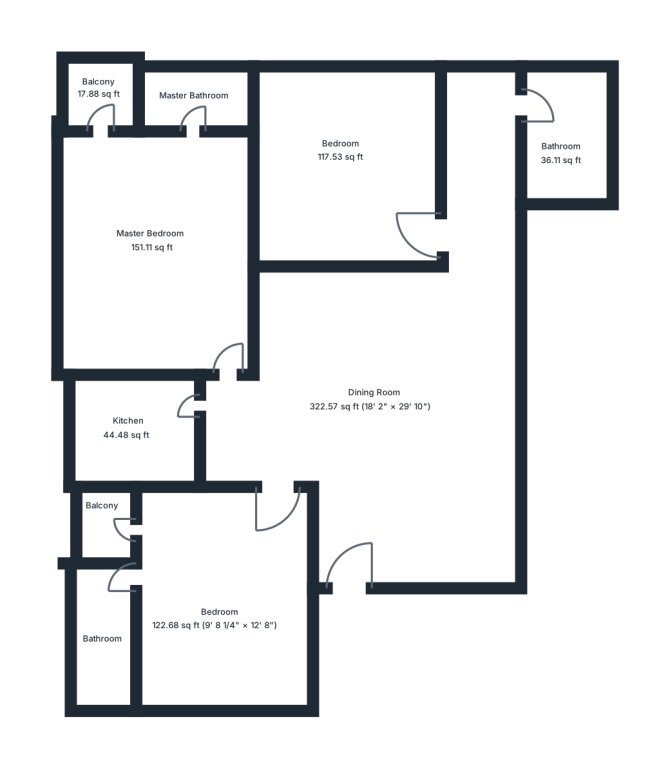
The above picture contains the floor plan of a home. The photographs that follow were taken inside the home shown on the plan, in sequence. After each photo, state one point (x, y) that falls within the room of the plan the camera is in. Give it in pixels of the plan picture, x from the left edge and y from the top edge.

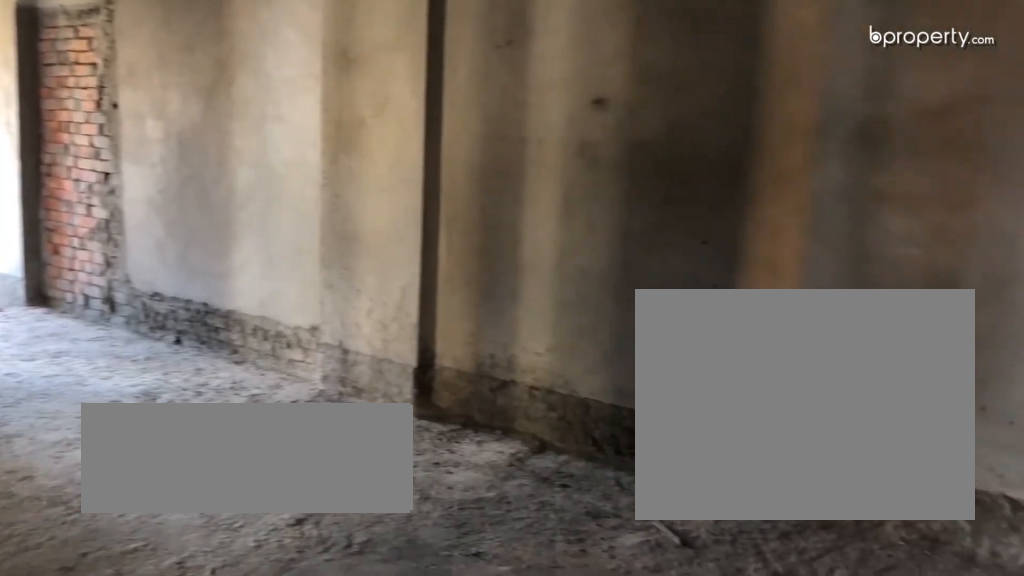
(399, 421)
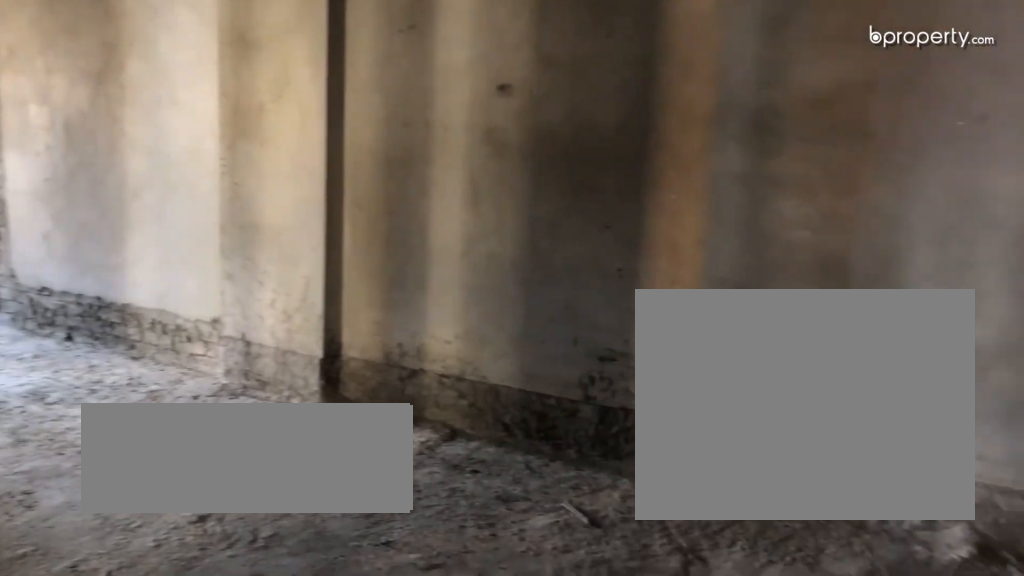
(399, 421)
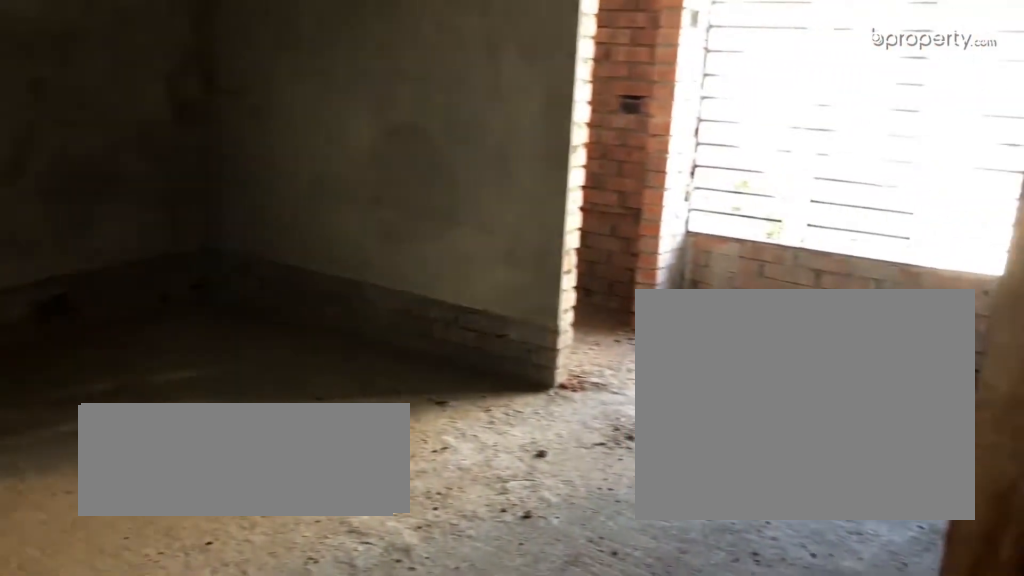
(220, 591)
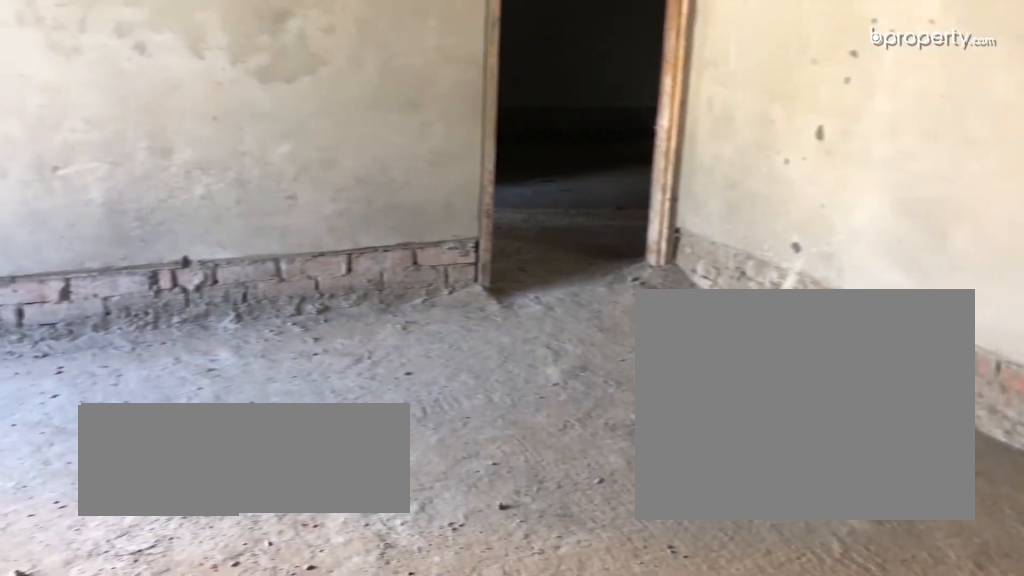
(220, 592)
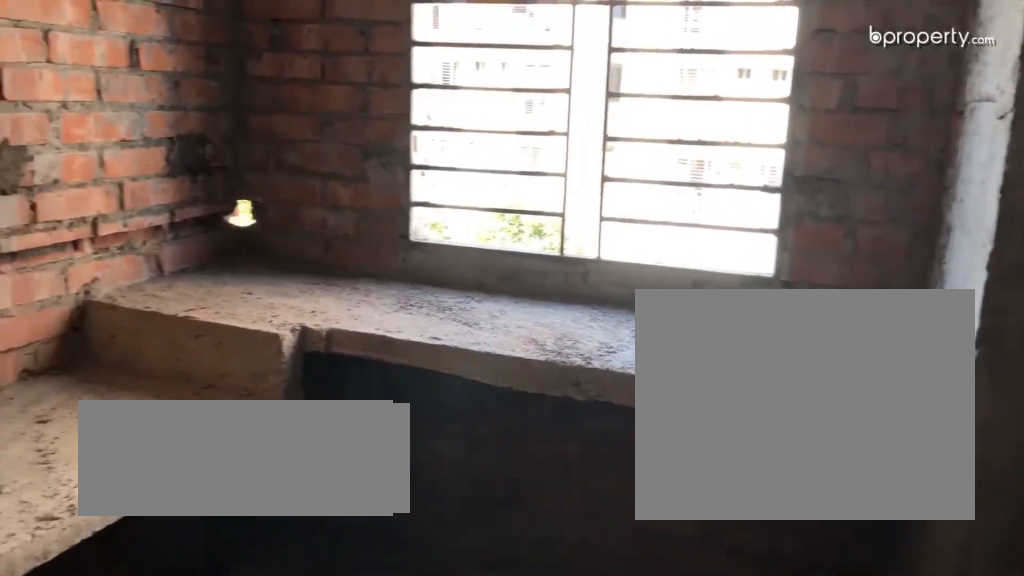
(132, 425)
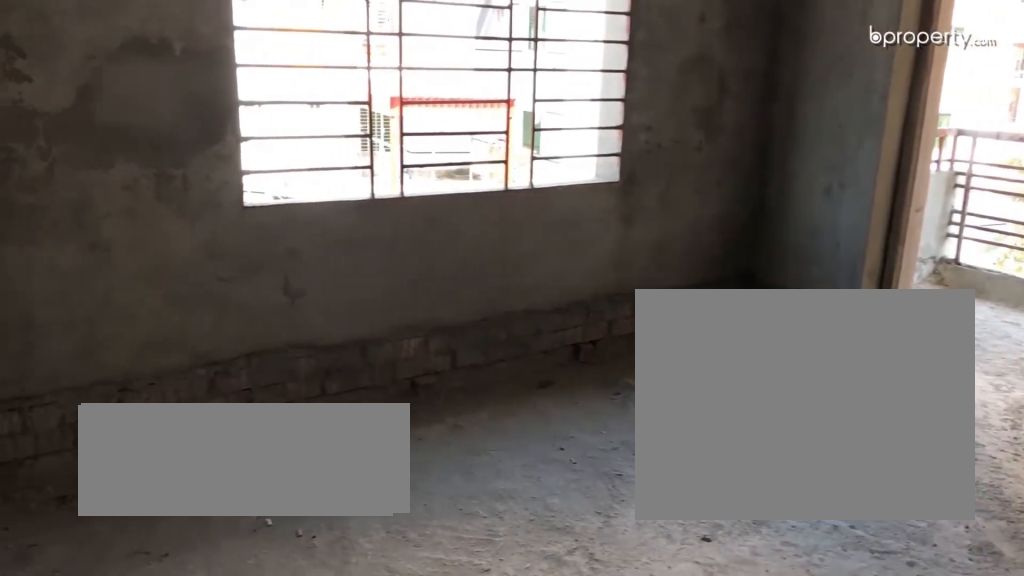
(179, 246)
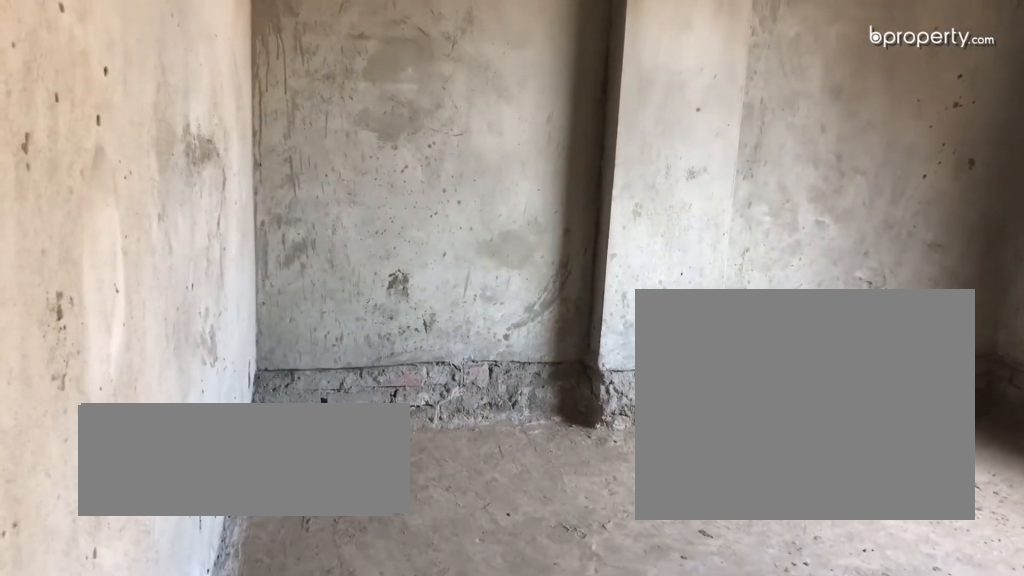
(360, 187)
